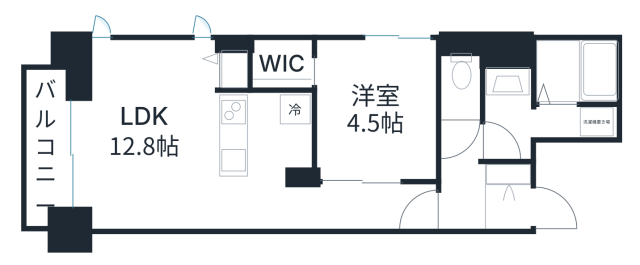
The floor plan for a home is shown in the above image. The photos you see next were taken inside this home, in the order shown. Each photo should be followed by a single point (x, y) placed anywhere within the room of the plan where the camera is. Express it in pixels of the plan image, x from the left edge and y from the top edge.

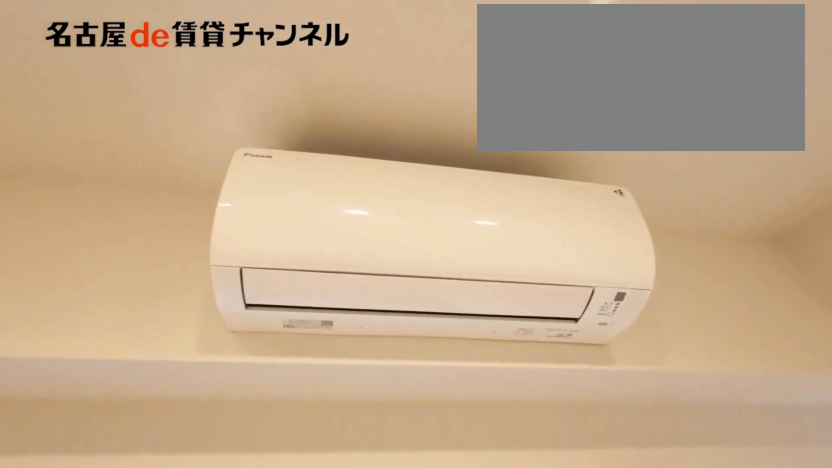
(143, 134)
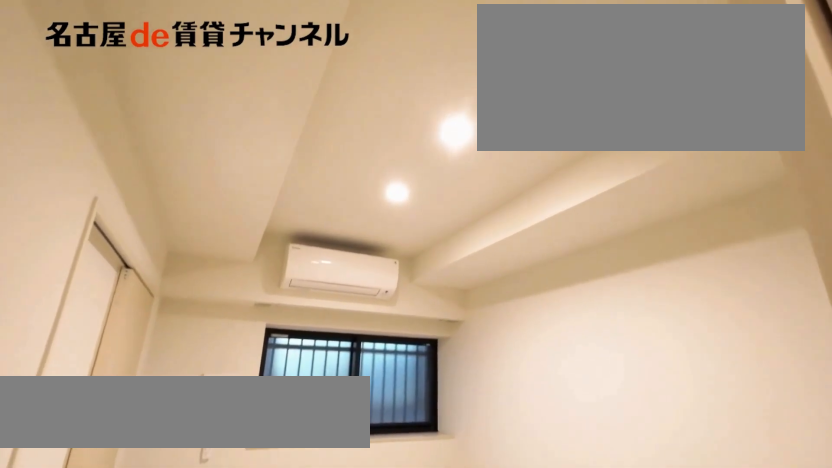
(376, 110)
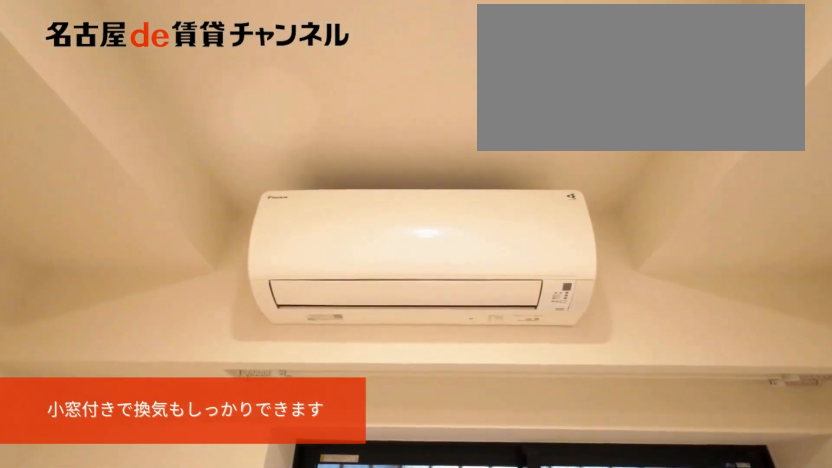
(376, 110)
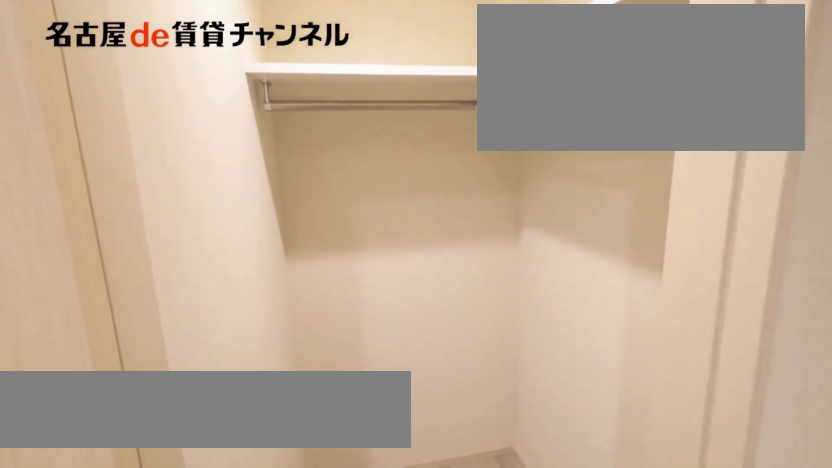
(282, 63)
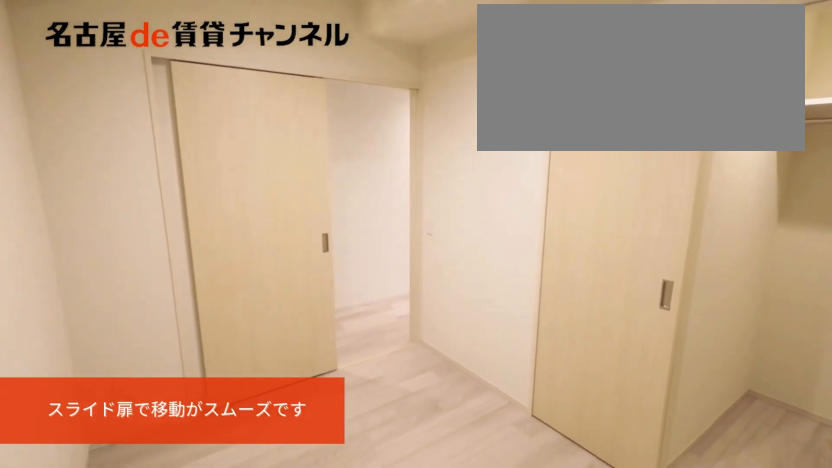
(376, 110)
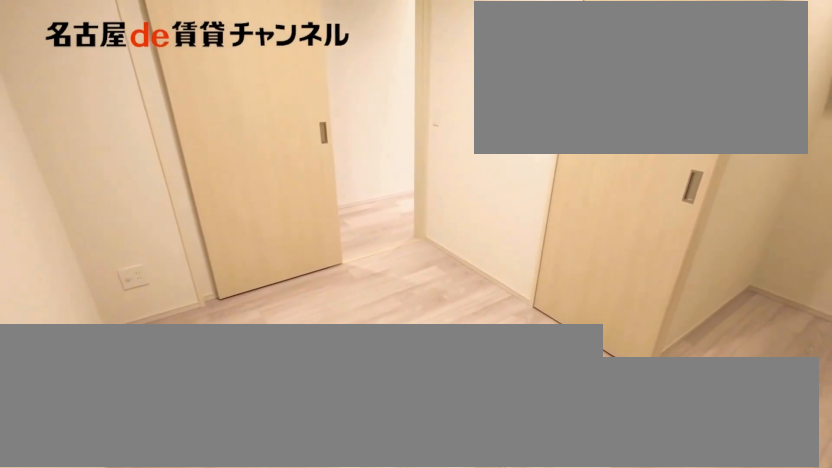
(376, 110)
